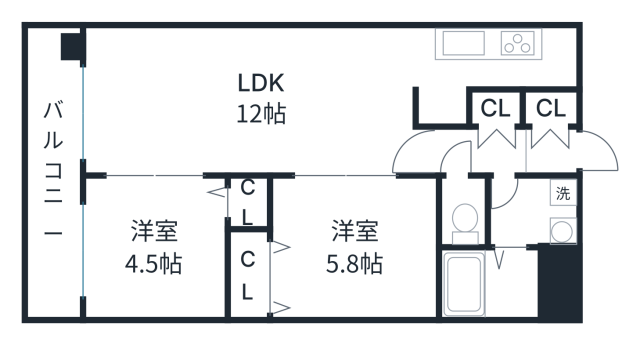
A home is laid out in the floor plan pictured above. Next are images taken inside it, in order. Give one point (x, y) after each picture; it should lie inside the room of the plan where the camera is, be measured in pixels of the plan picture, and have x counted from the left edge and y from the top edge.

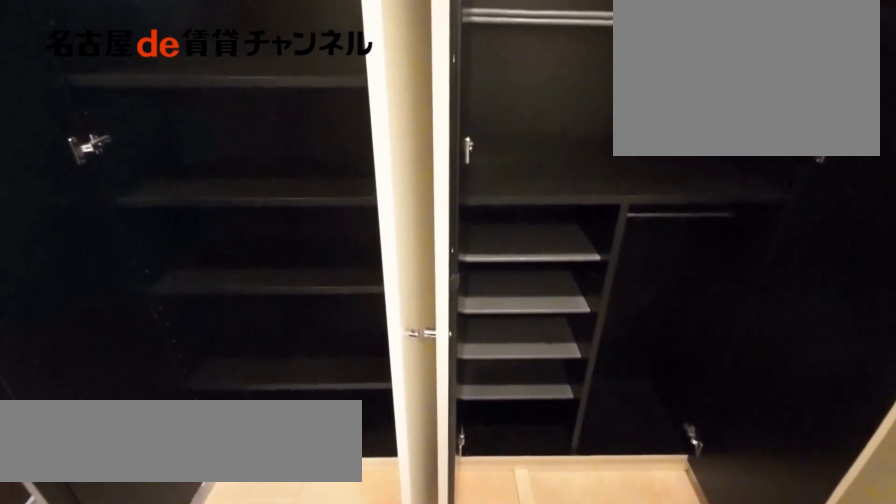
(523, 132)
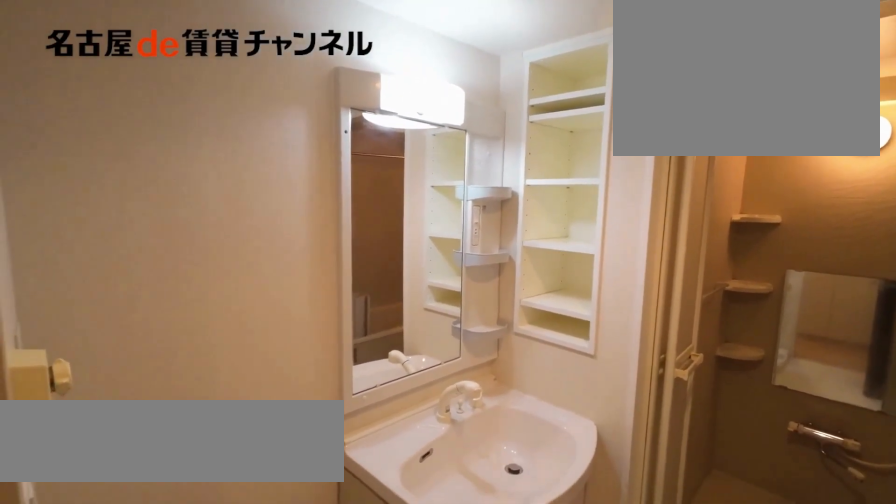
(534, 212)
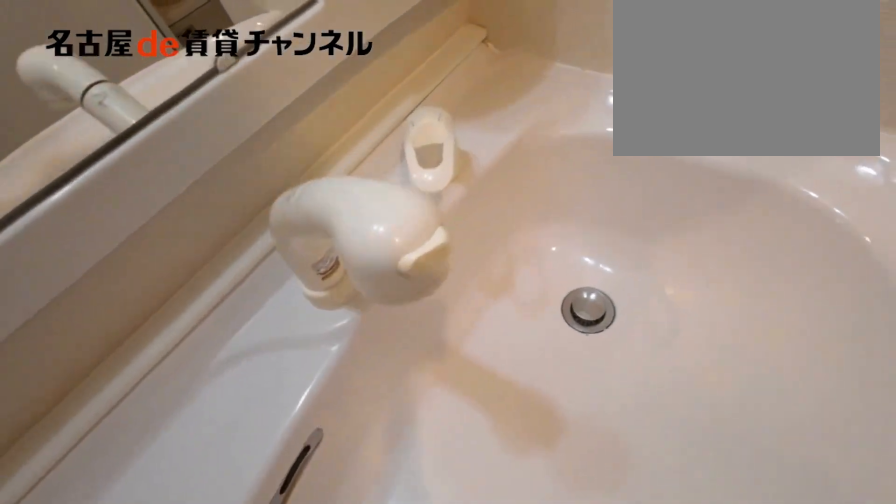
(534, 212)
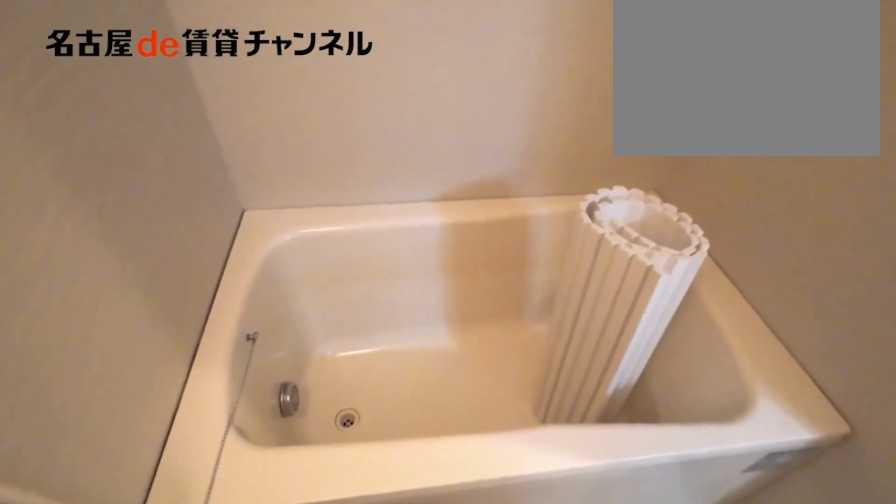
(487, 282)
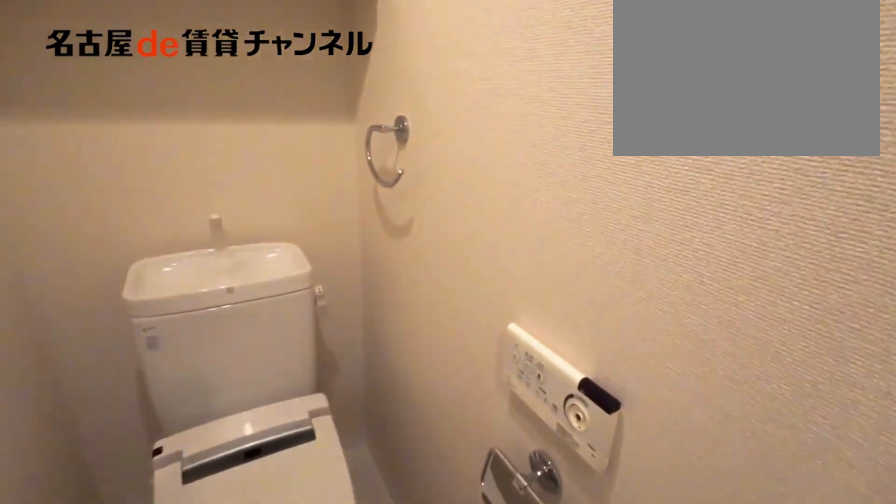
(463, 211)
